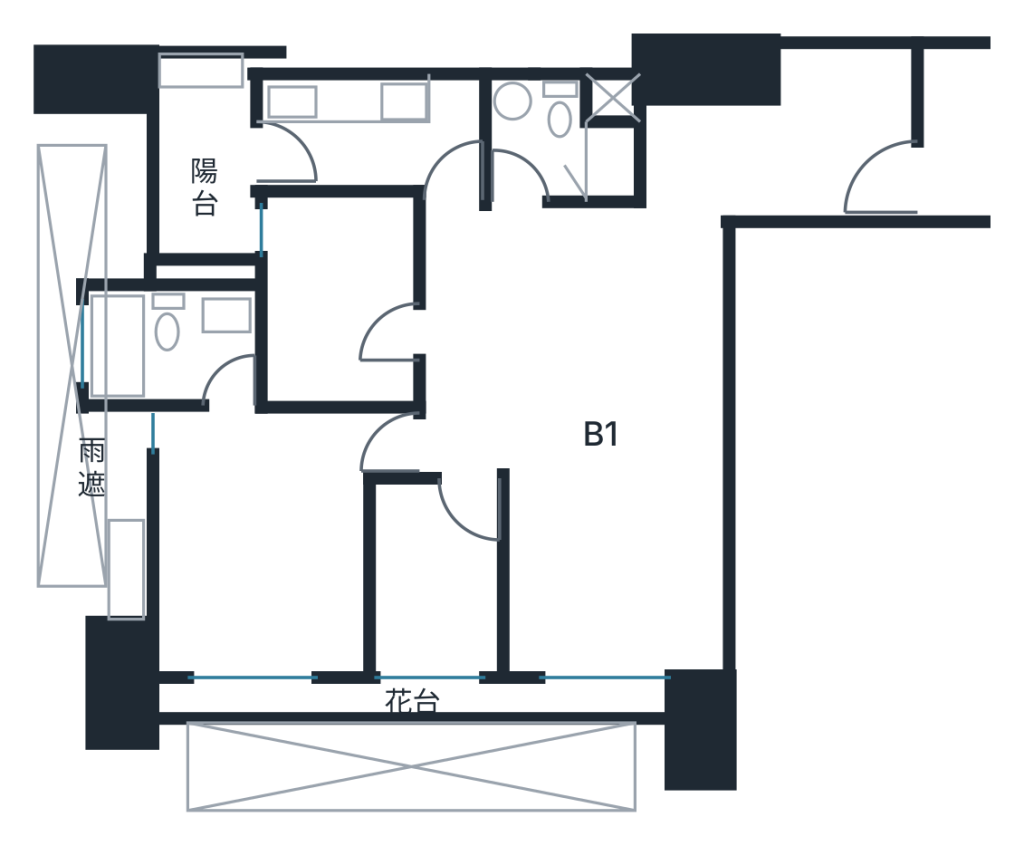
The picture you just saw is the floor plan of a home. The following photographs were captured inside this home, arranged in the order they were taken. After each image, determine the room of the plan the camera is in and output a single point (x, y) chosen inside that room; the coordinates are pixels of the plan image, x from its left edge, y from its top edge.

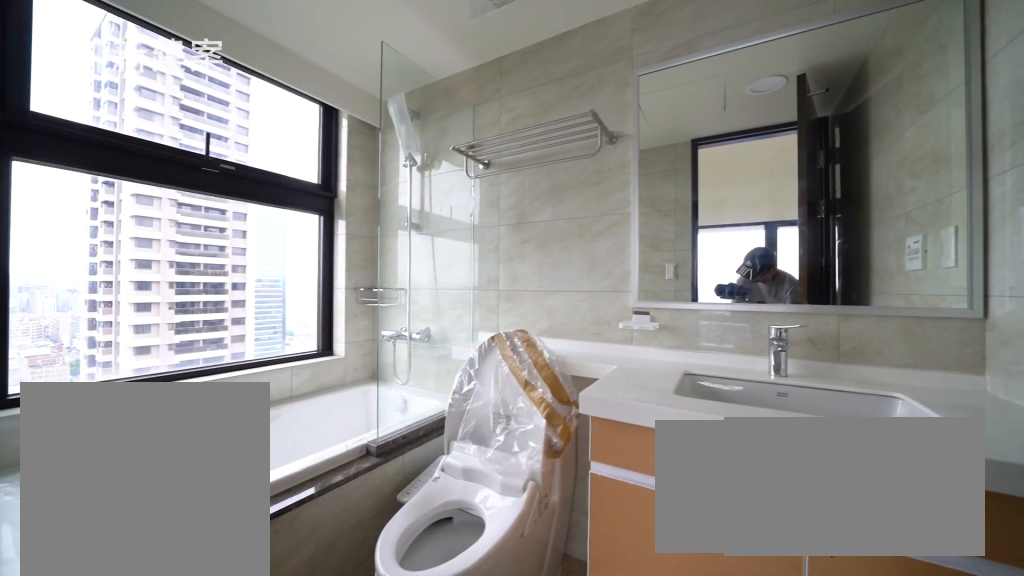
(171, 346)
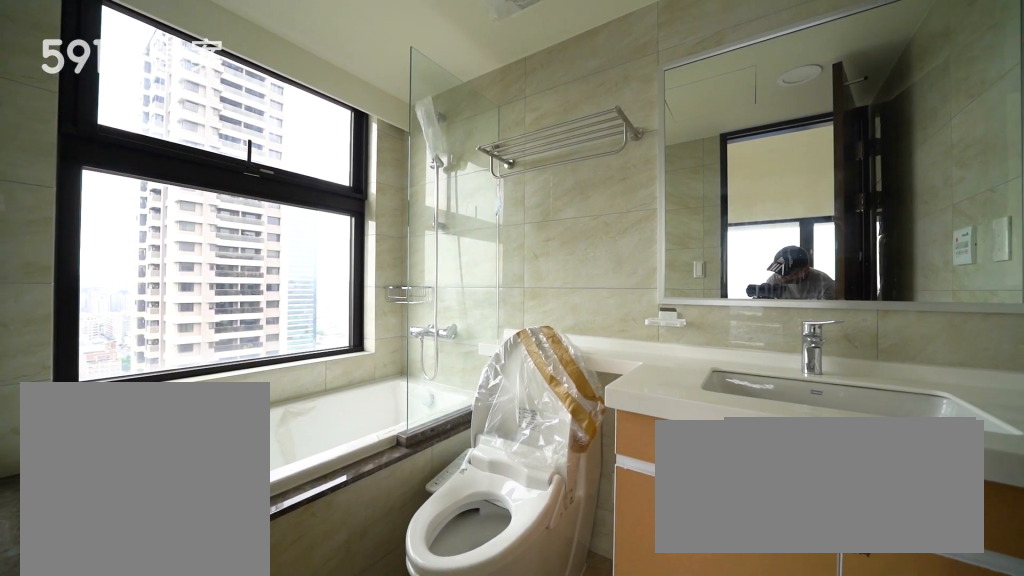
(171, 346)
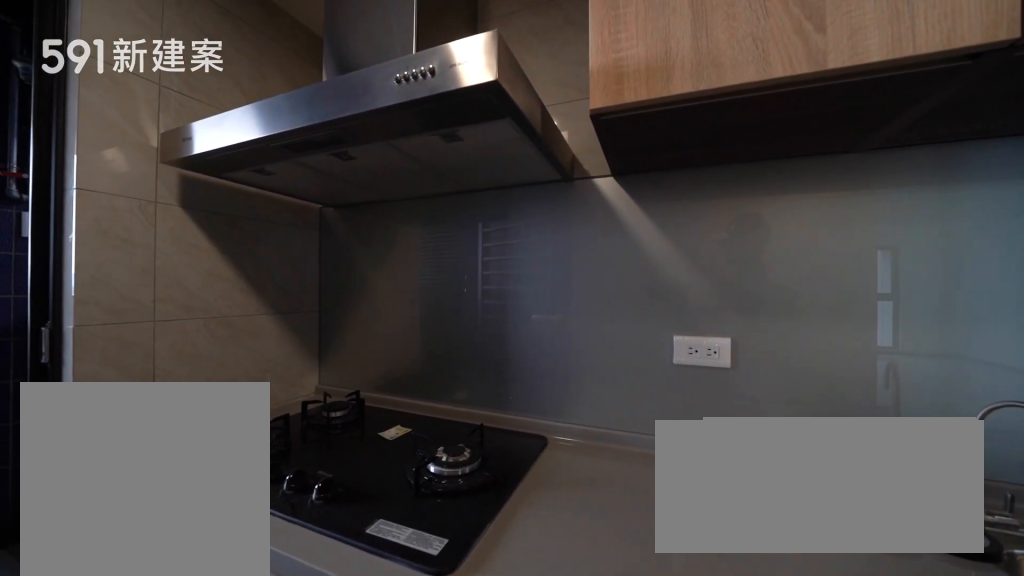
(372, 132)
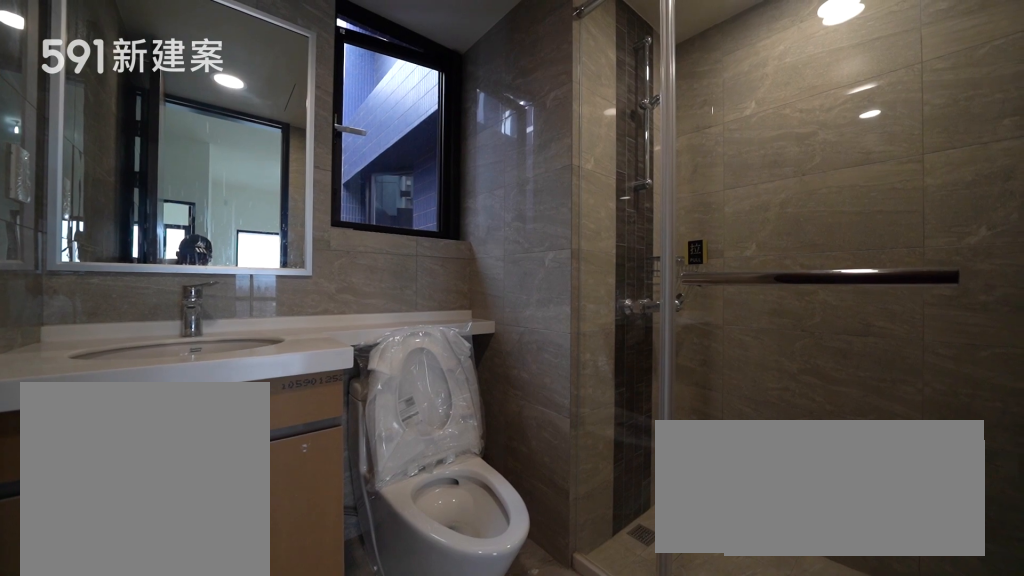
(558, 147)
